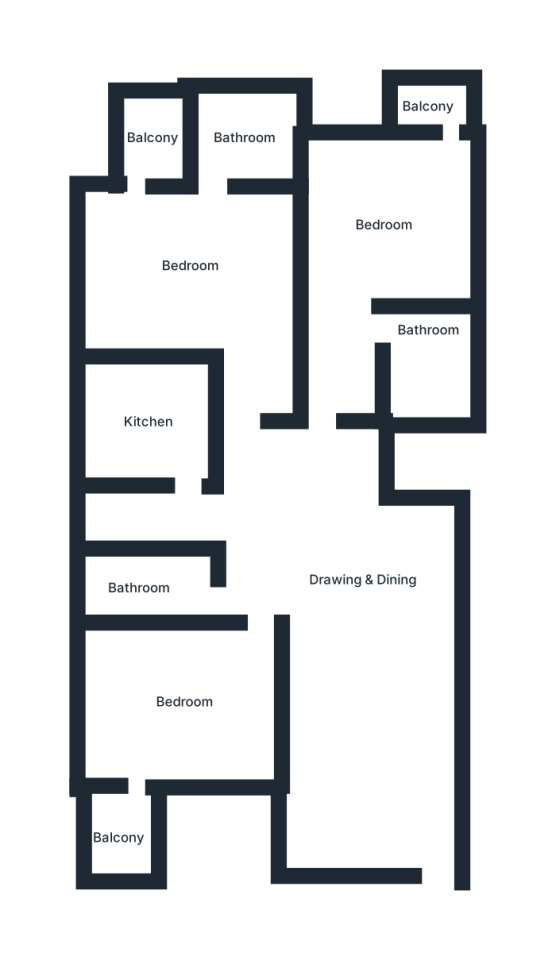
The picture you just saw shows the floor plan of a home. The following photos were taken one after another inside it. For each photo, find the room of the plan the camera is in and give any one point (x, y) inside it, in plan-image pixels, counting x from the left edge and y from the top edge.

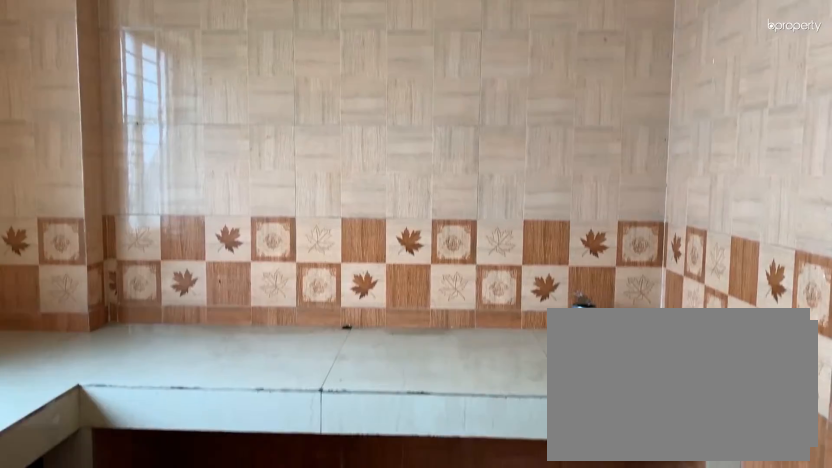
(152, 424)
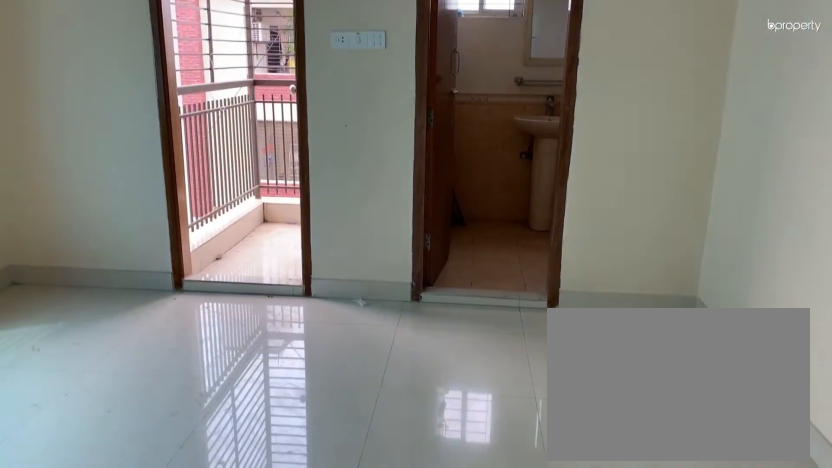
(199, 237)
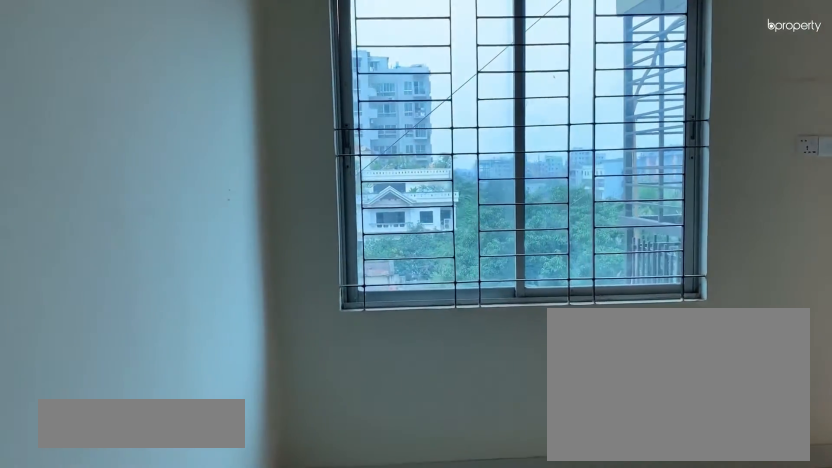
(387, 226)
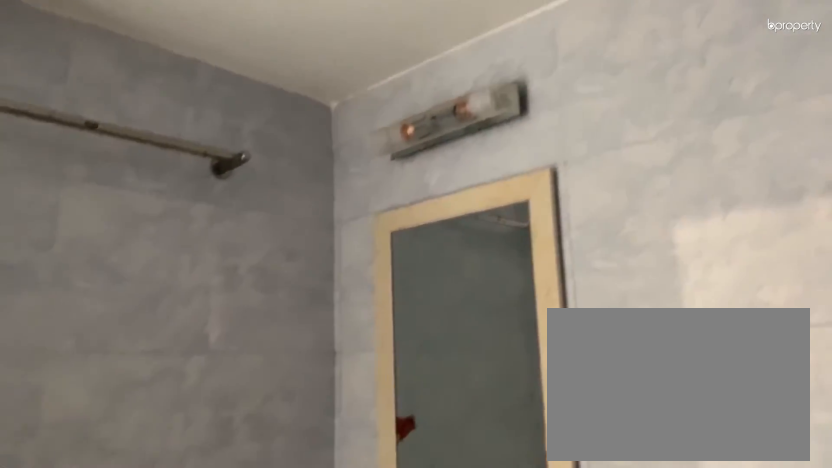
(416, 343)
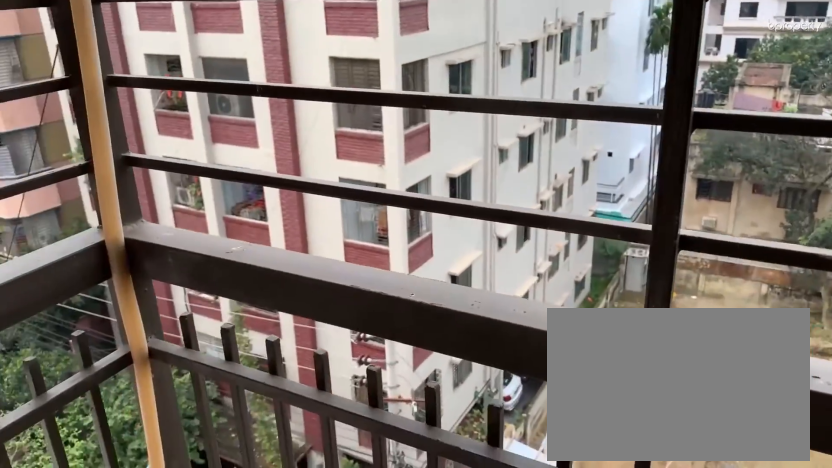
(425, 104)
